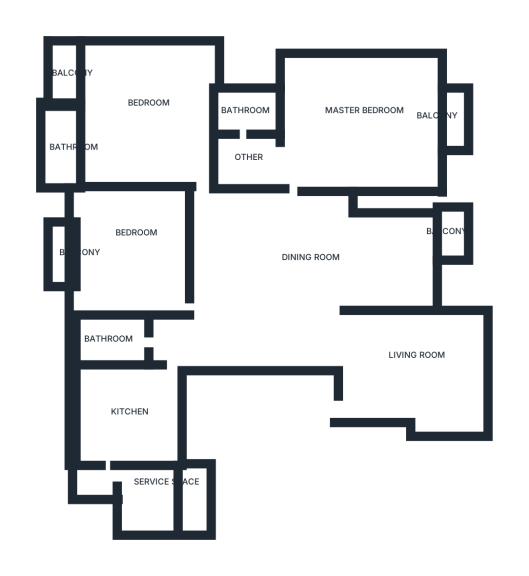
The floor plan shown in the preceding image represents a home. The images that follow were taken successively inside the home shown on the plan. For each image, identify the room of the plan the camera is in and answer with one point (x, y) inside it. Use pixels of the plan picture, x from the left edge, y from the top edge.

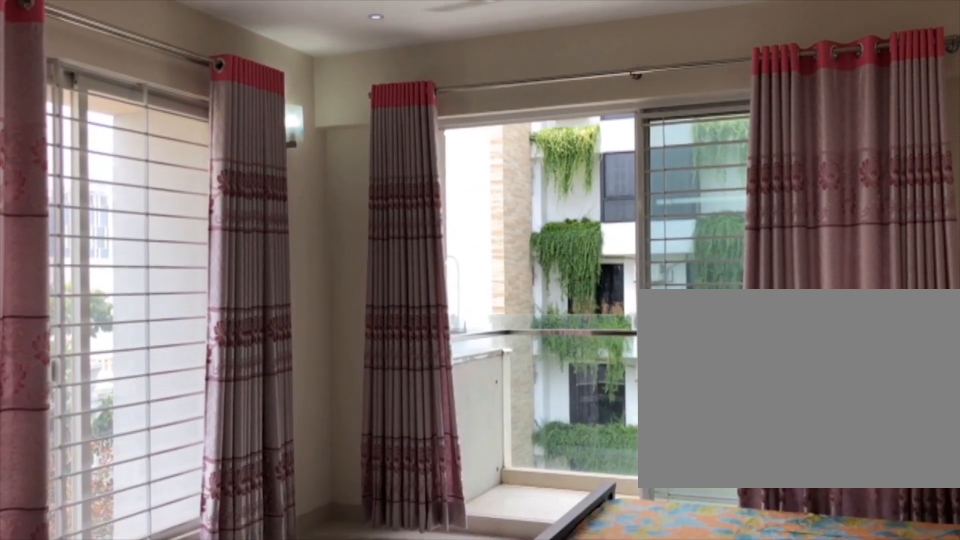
(348, 137)
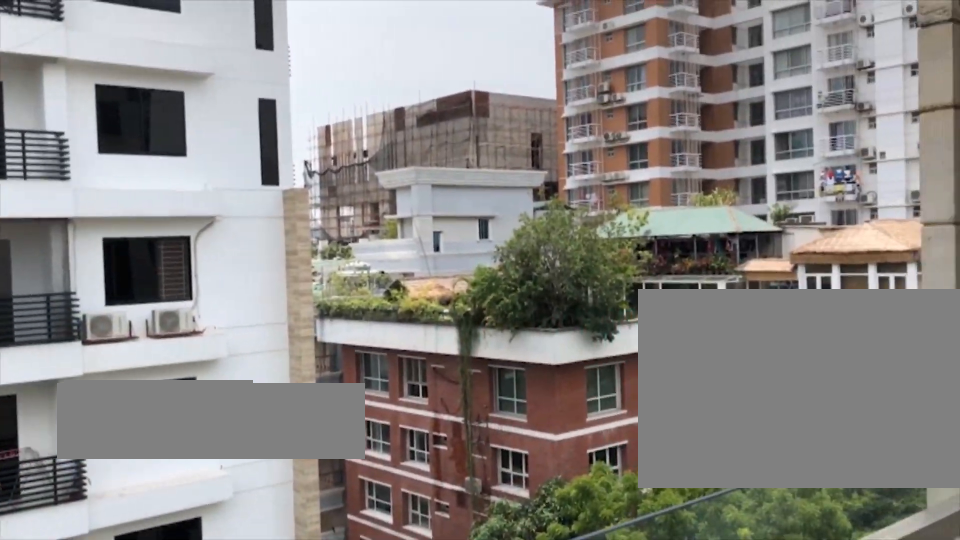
(448, 113)
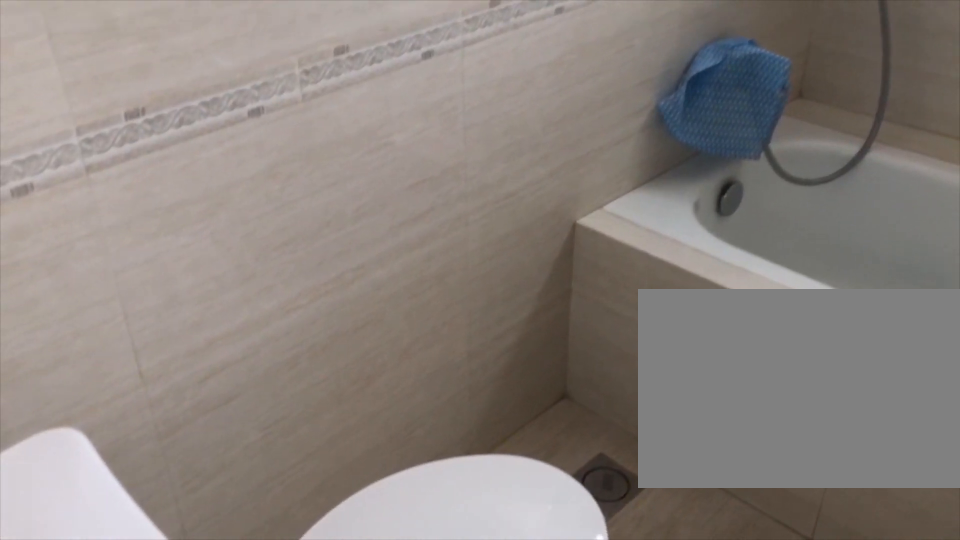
(248, 110)
